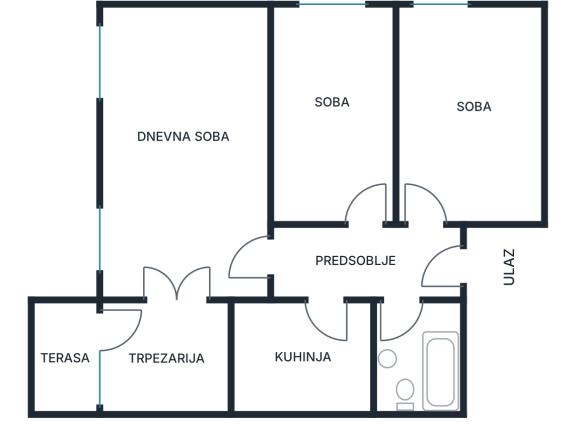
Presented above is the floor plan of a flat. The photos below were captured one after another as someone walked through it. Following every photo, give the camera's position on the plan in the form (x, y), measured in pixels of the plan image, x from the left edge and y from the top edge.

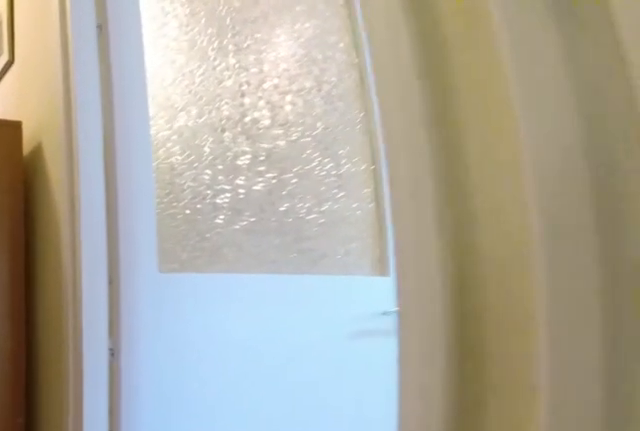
(279, 262)
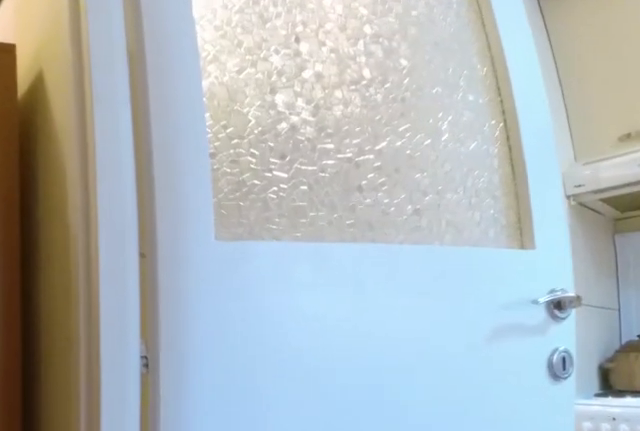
(311, 276)
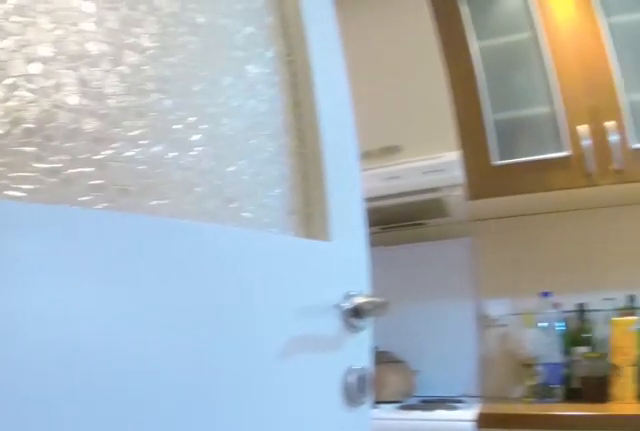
(322, 280)
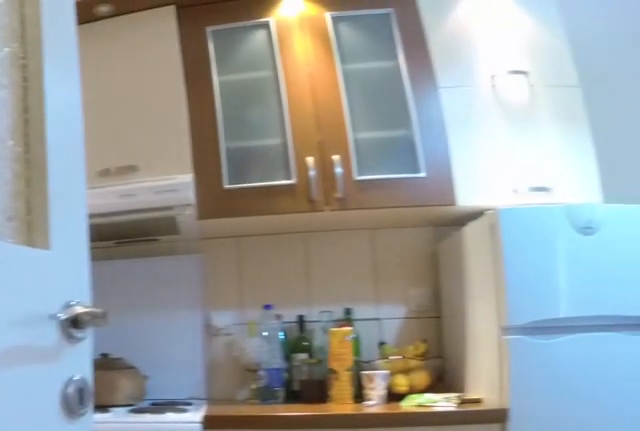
(322, 284)
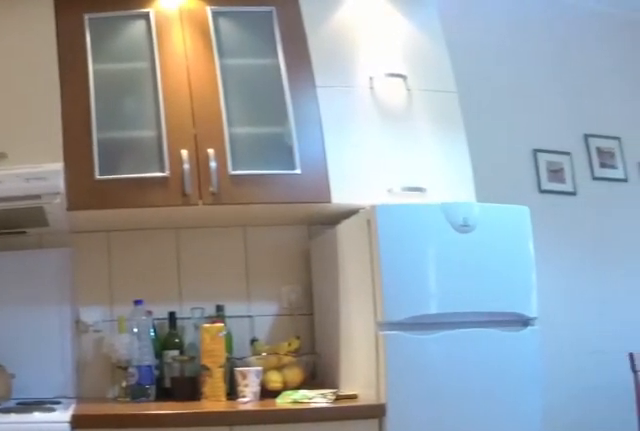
(324, 289)
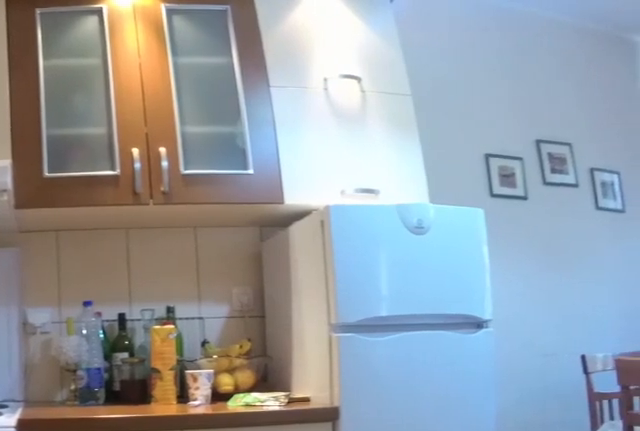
(325, 292)
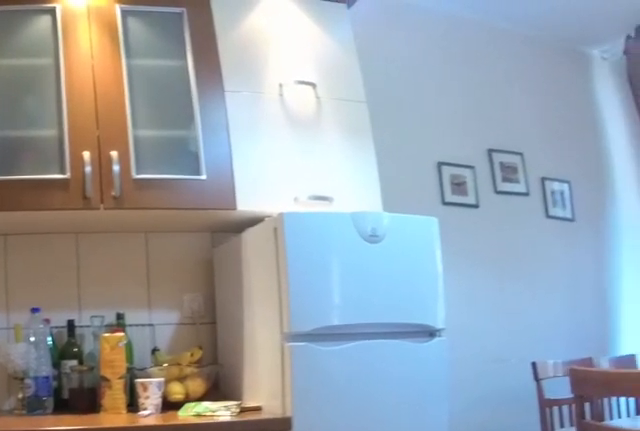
(328, 296)
